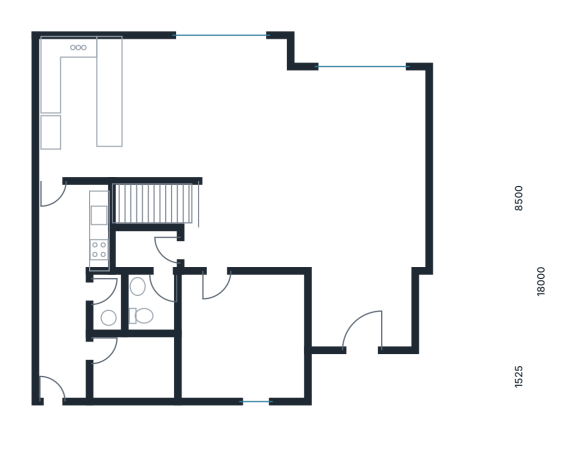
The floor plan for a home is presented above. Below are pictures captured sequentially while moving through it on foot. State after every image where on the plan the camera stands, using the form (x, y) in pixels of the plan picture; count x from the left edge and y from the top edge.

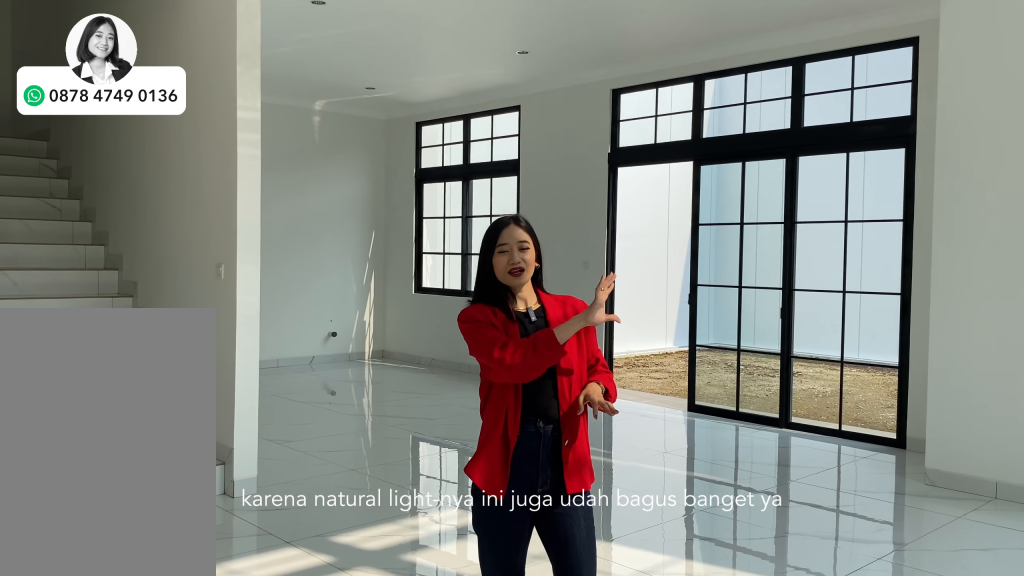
(352, 214)
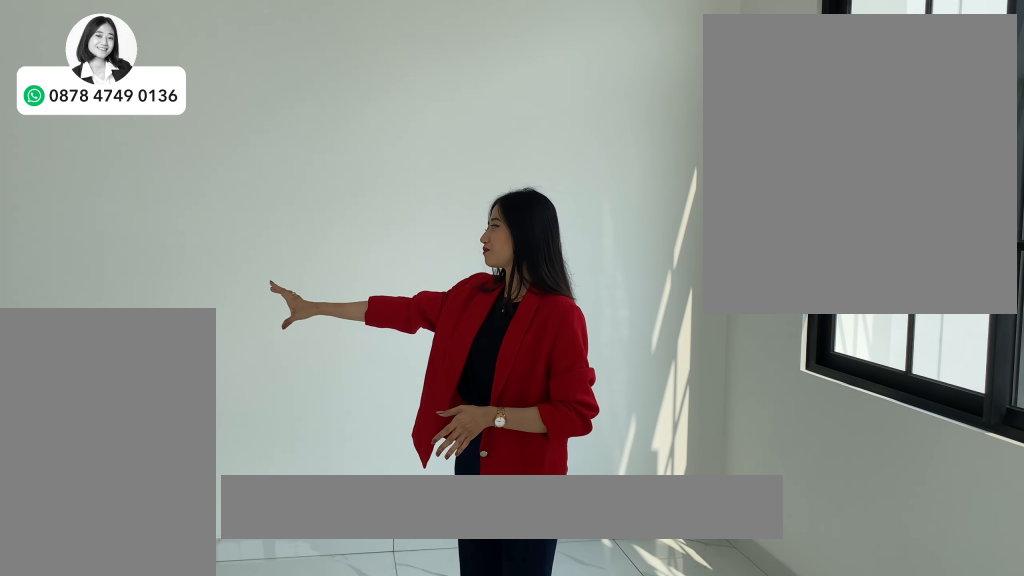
(100, 105)
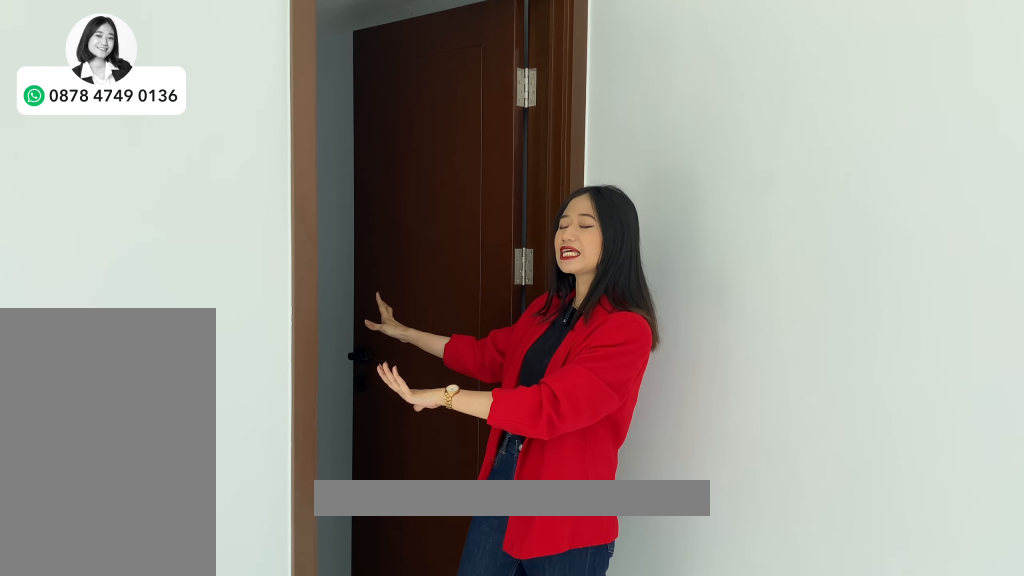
(100, 107)
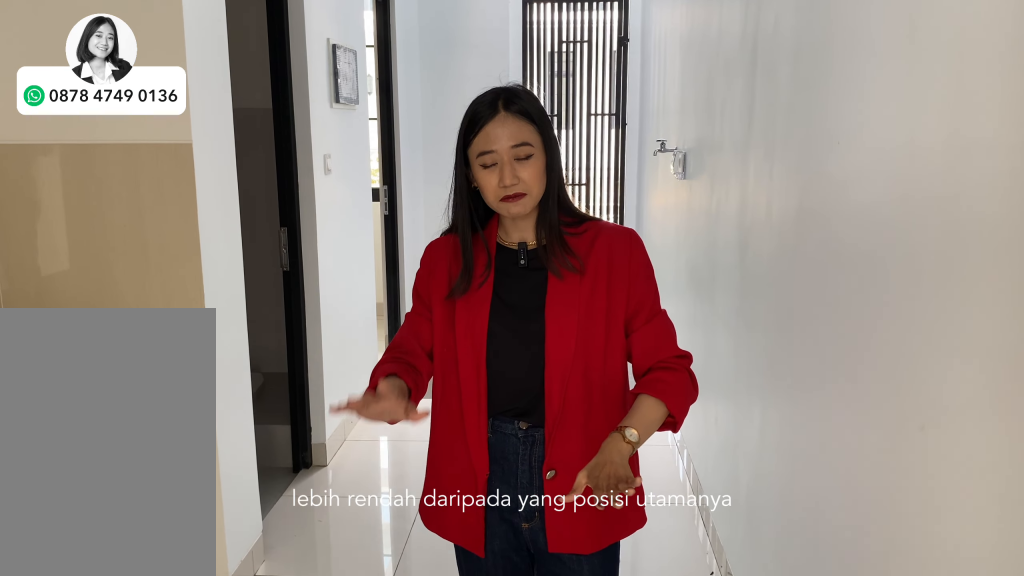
(74, 230)
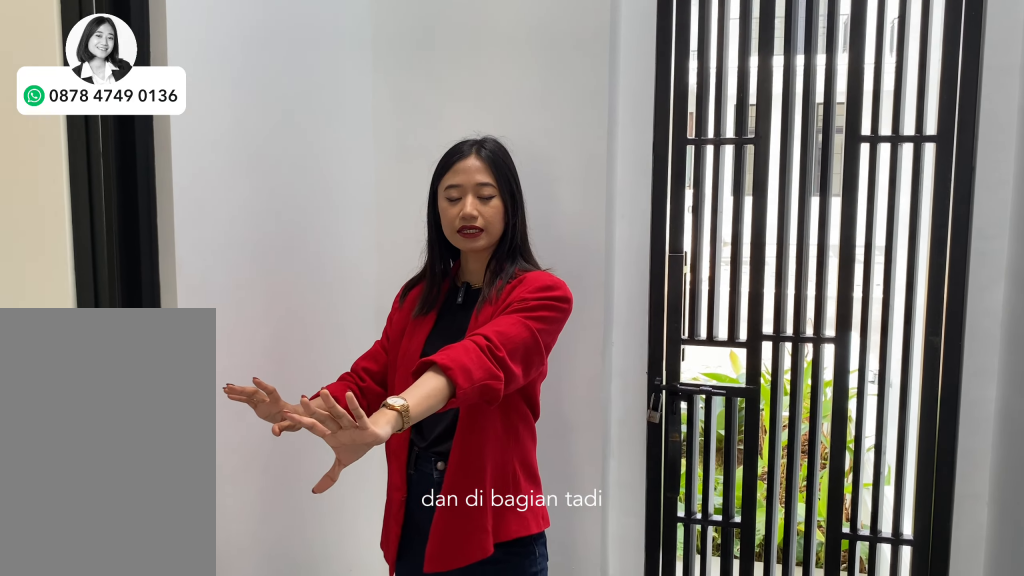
(63, 361)
